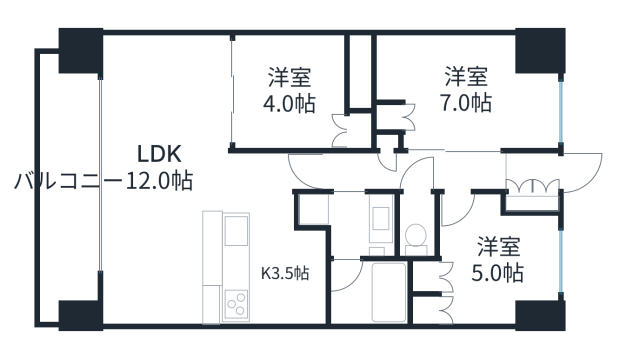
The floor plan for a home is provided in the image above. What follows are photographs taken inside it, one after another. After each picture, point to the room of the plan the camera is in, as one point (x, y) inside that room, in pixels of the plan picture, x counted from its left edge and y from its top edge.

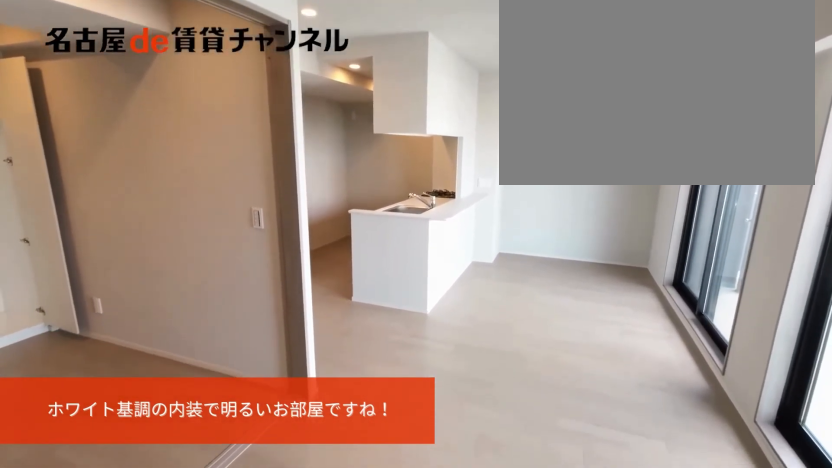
(160, 171)
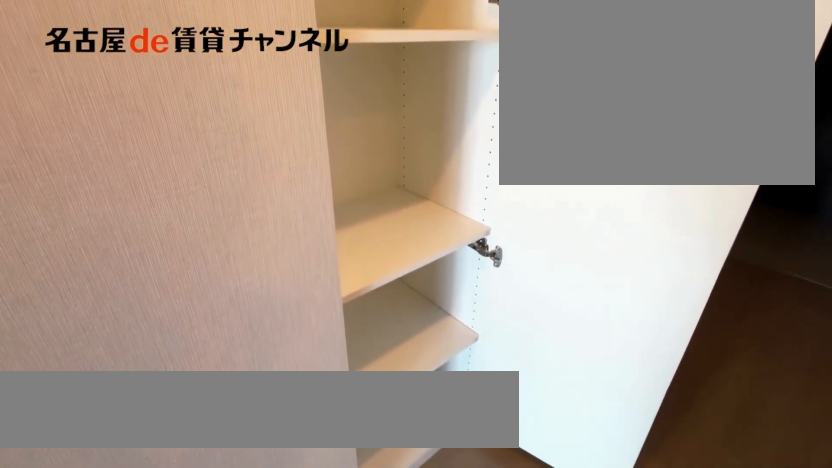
(386, 142)
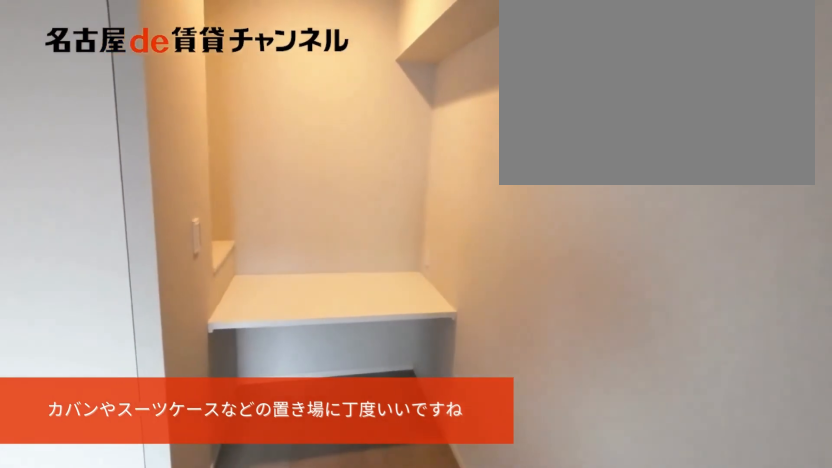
(466, 90)
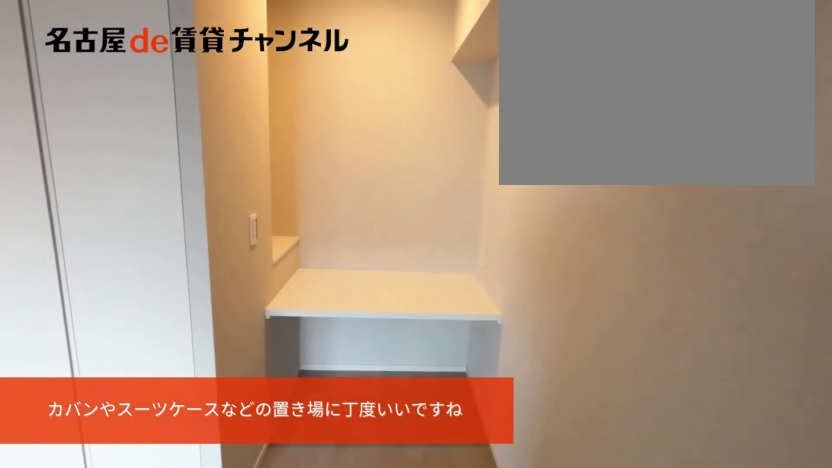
(466, 90)
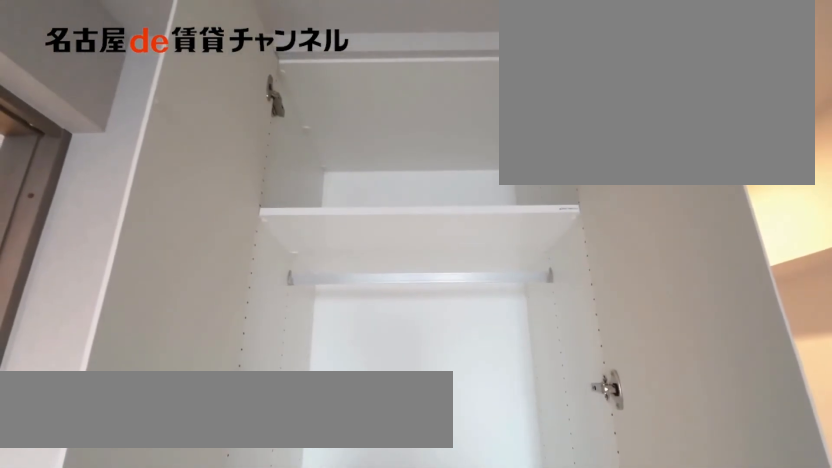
(387, 117)
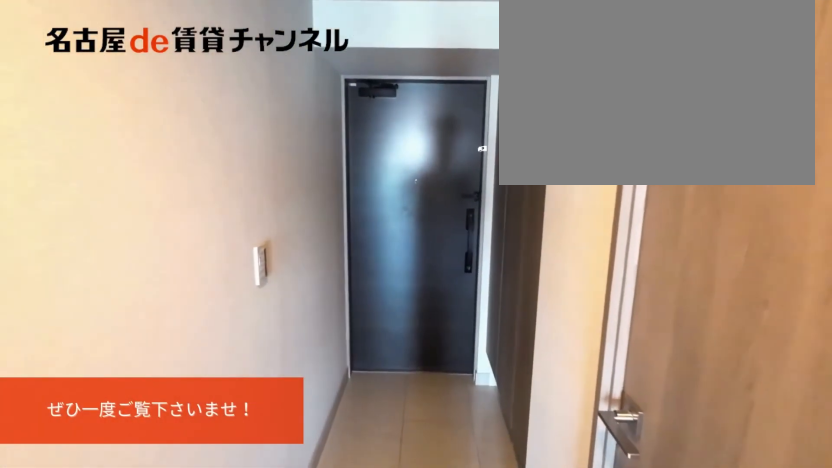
(533, 173)
